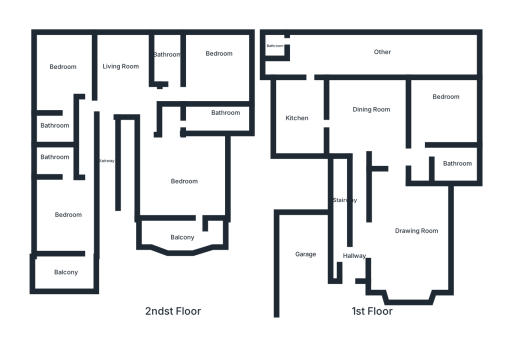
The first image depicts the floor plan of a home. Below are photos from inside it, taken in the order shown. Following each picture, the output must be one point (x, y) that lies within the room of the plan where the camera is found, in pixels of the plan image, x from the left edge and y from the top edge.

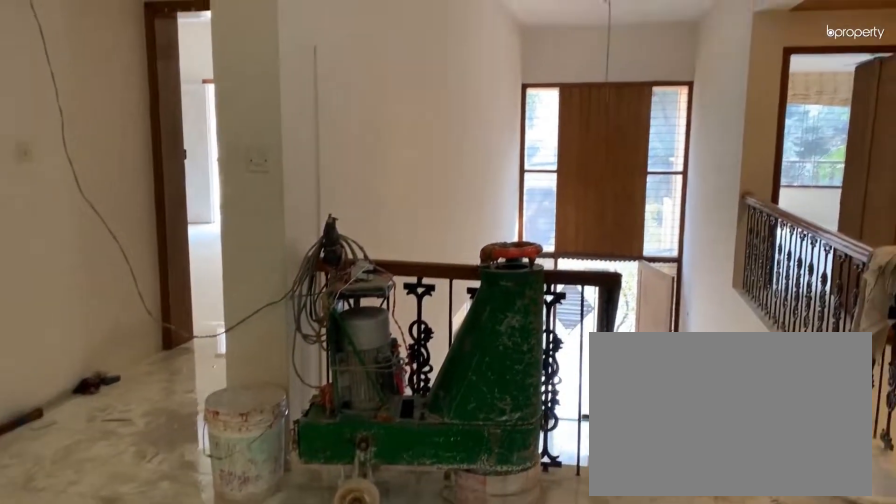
(121, 67)
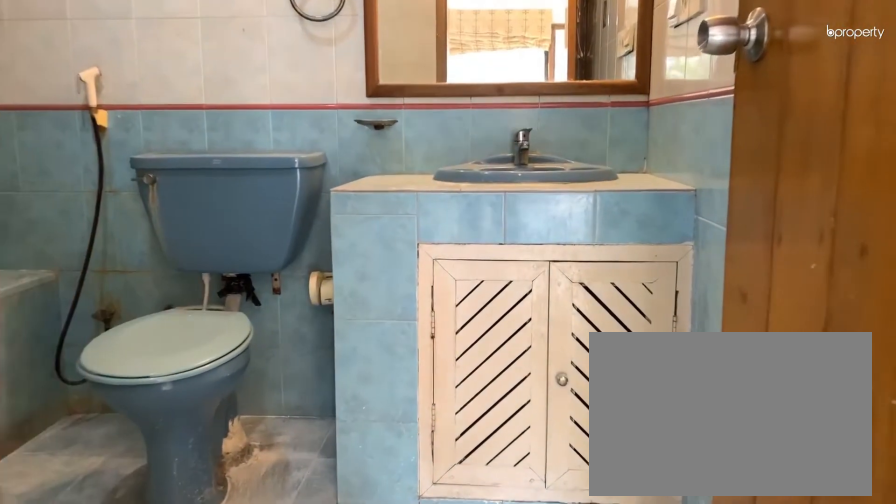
(58, 168)
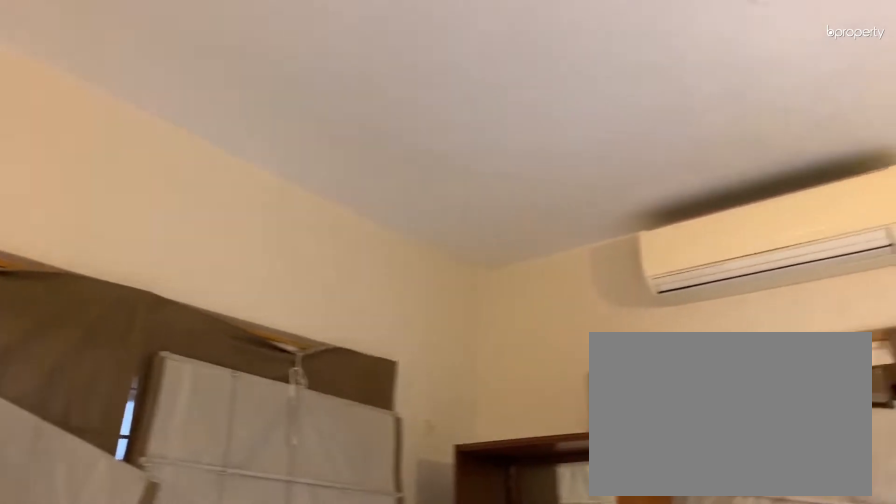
(62, 67)
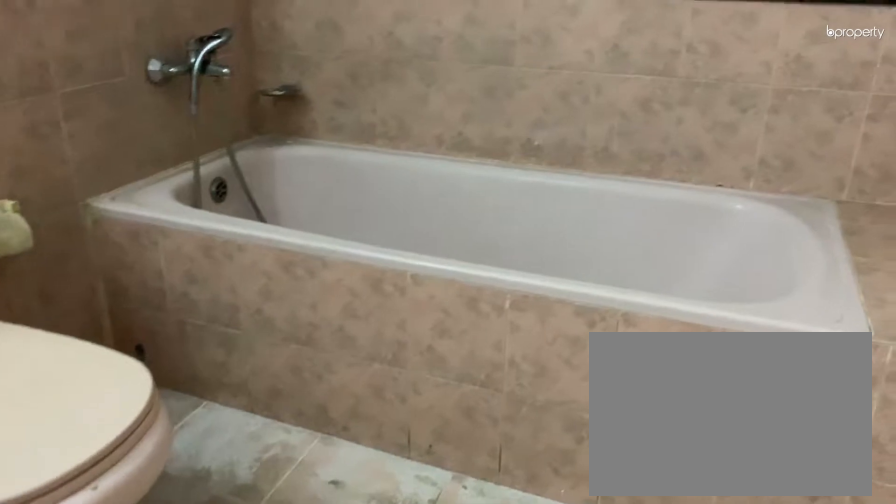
(51, 132)
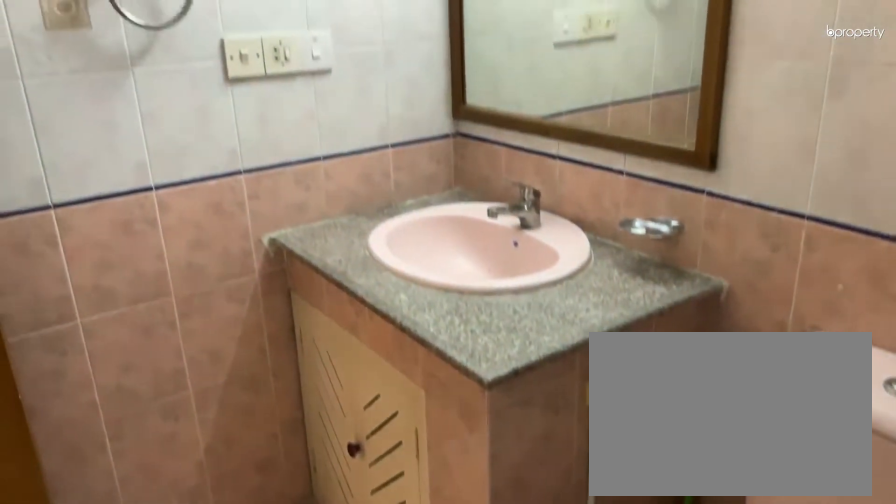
(51, 132)
